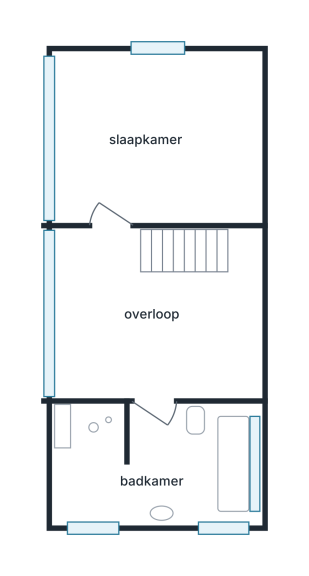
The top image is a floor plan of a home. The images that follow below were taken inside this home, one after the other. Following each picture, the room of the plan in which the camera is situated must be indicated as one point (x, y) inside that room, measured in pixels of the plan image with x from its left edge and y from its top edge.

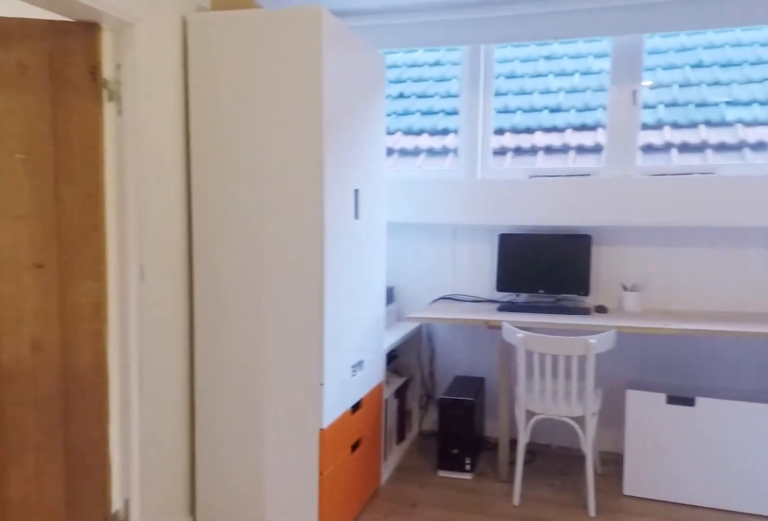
(149, 321)
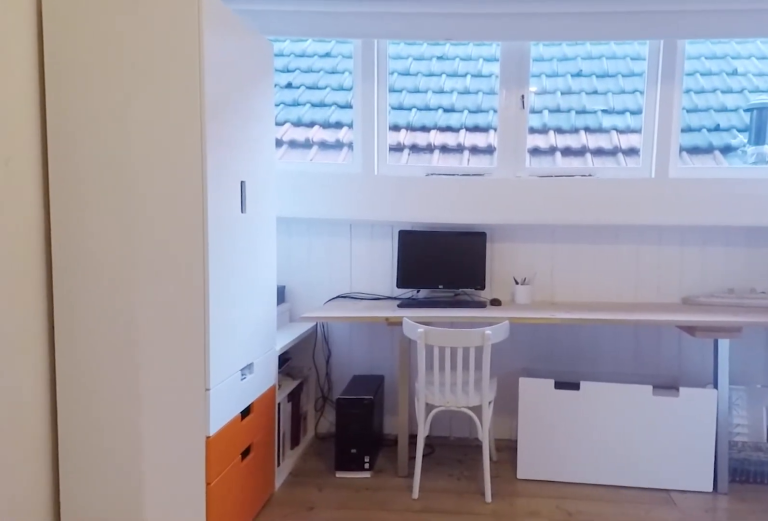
(149, 321)
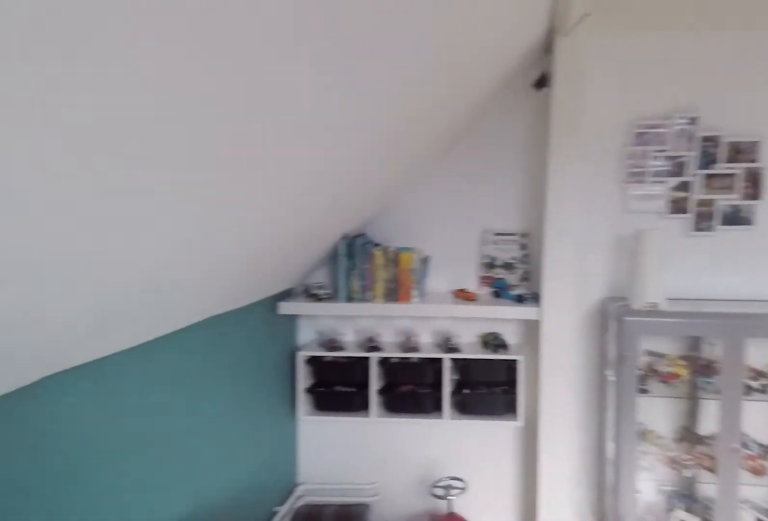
(59, 138)
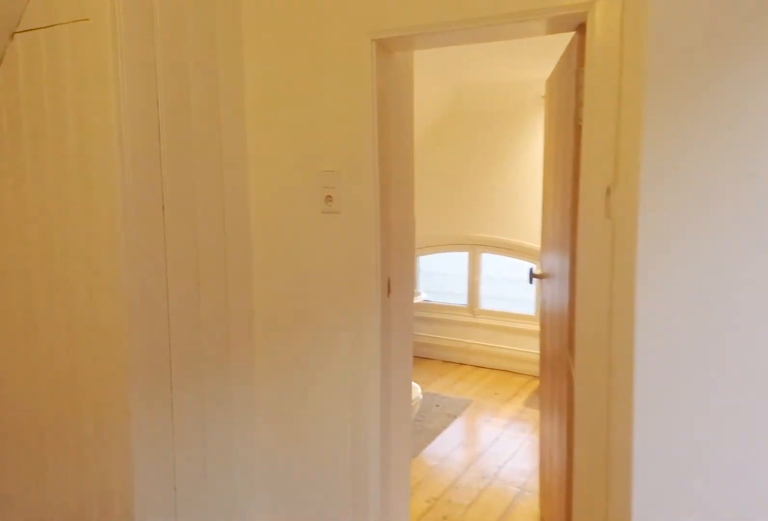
(149, 321)
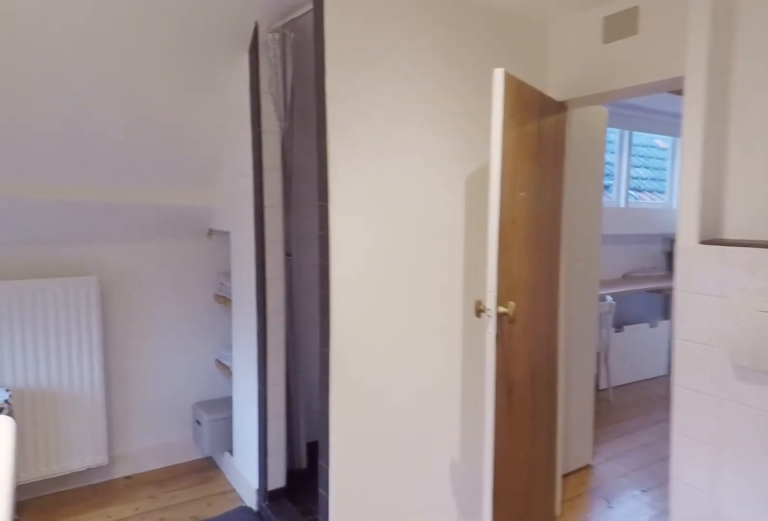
(60, 432)
